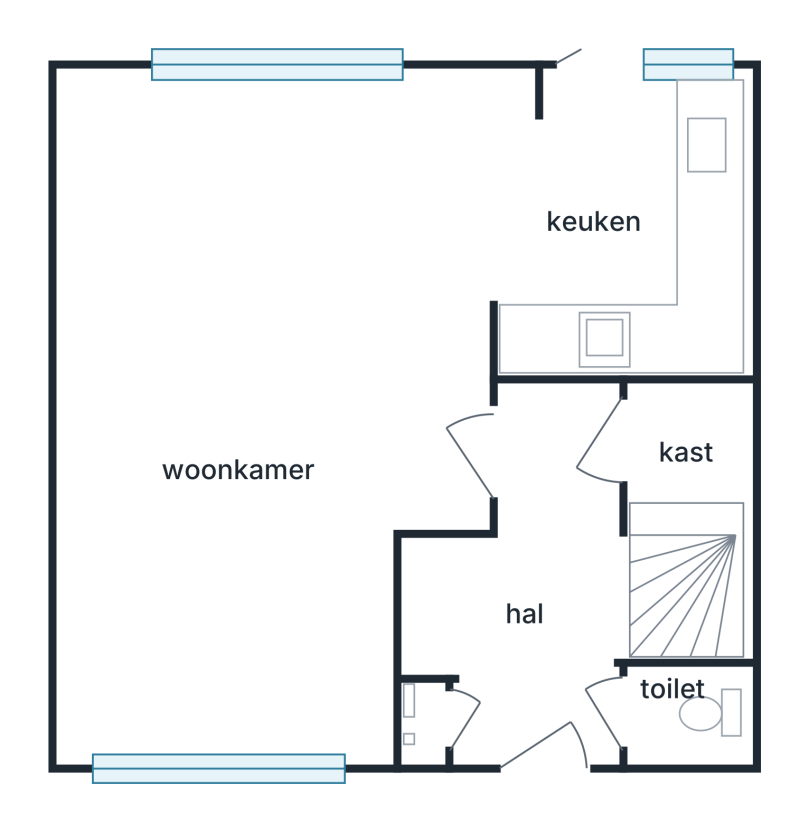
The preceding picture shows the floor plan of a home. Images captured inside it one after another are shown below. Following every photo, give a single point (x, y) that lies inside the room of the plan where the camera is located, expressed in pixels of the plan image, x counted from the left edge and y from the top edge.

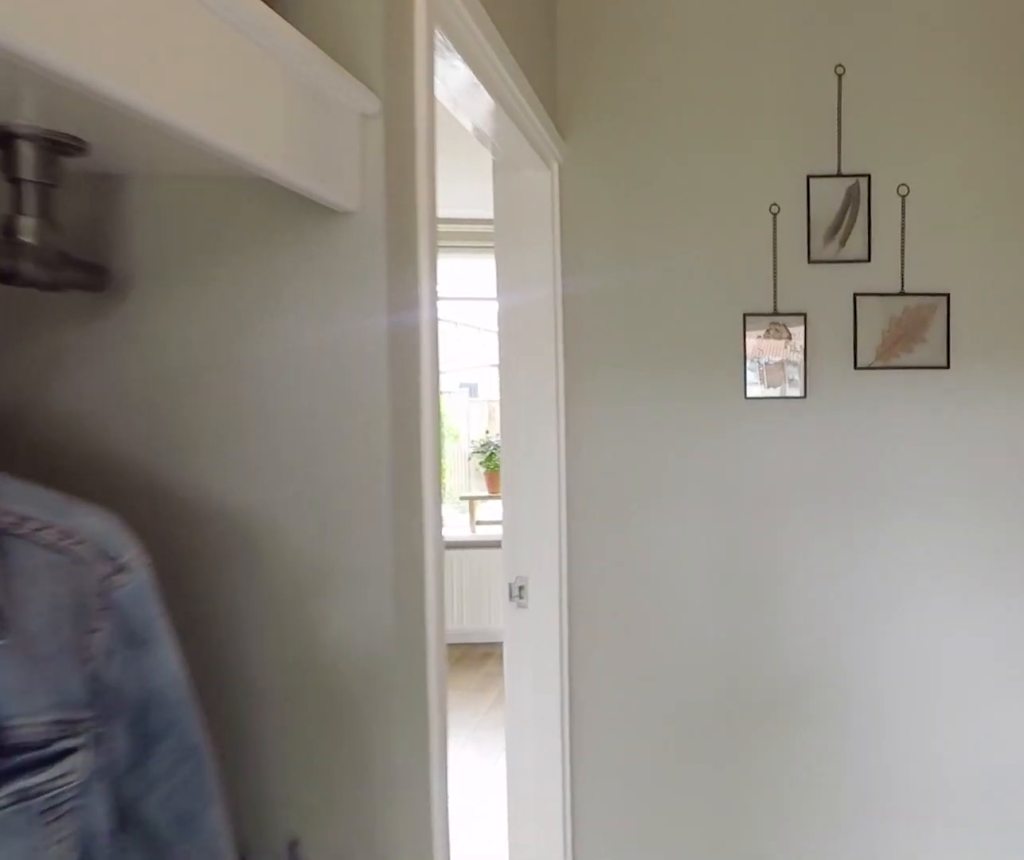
(532, 585)
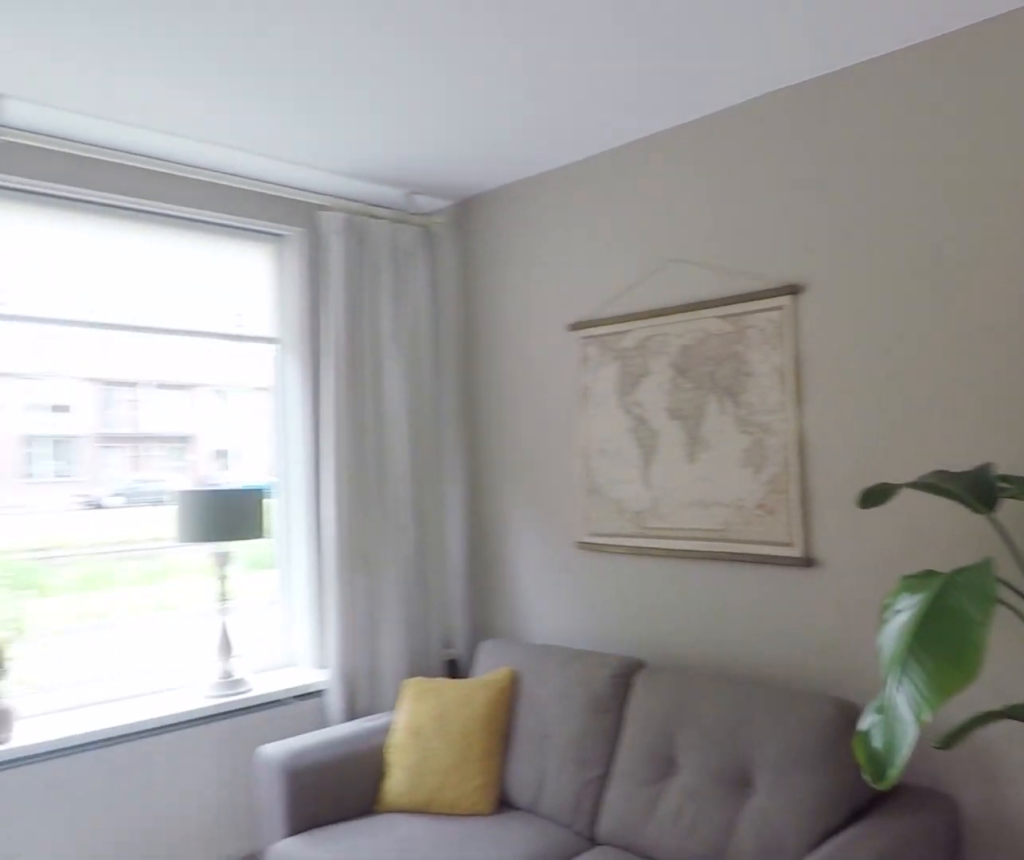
(187, 336)
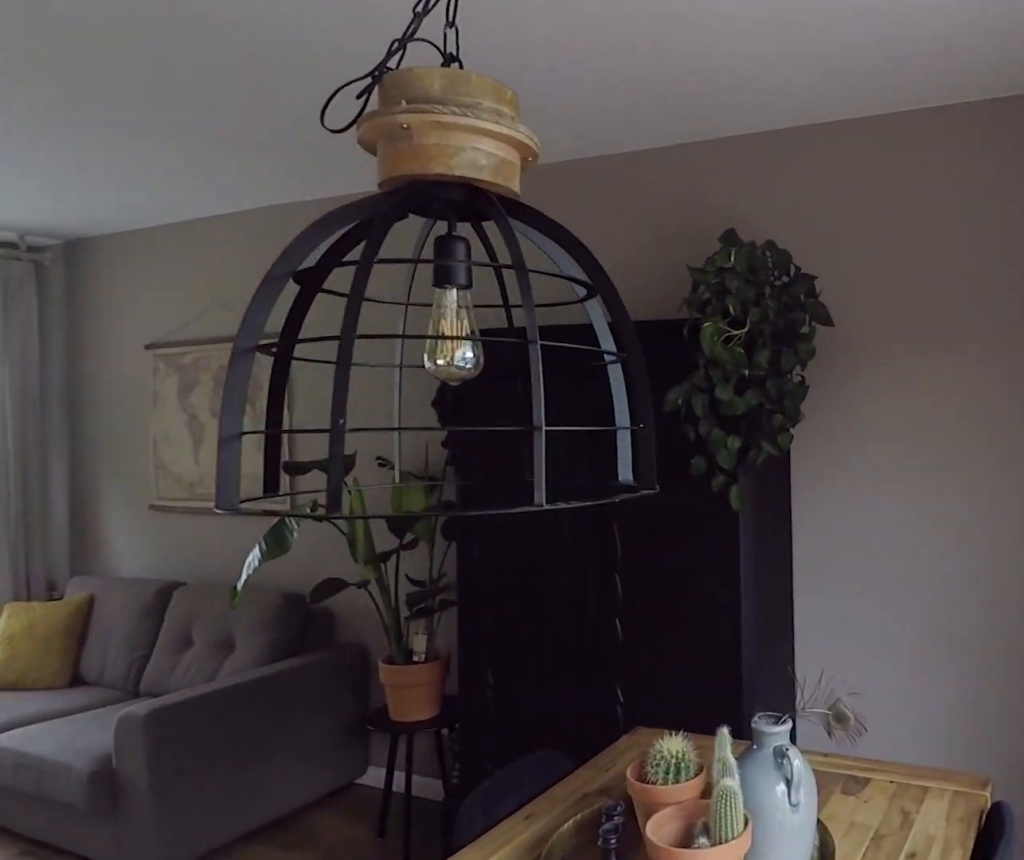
(187, 336)
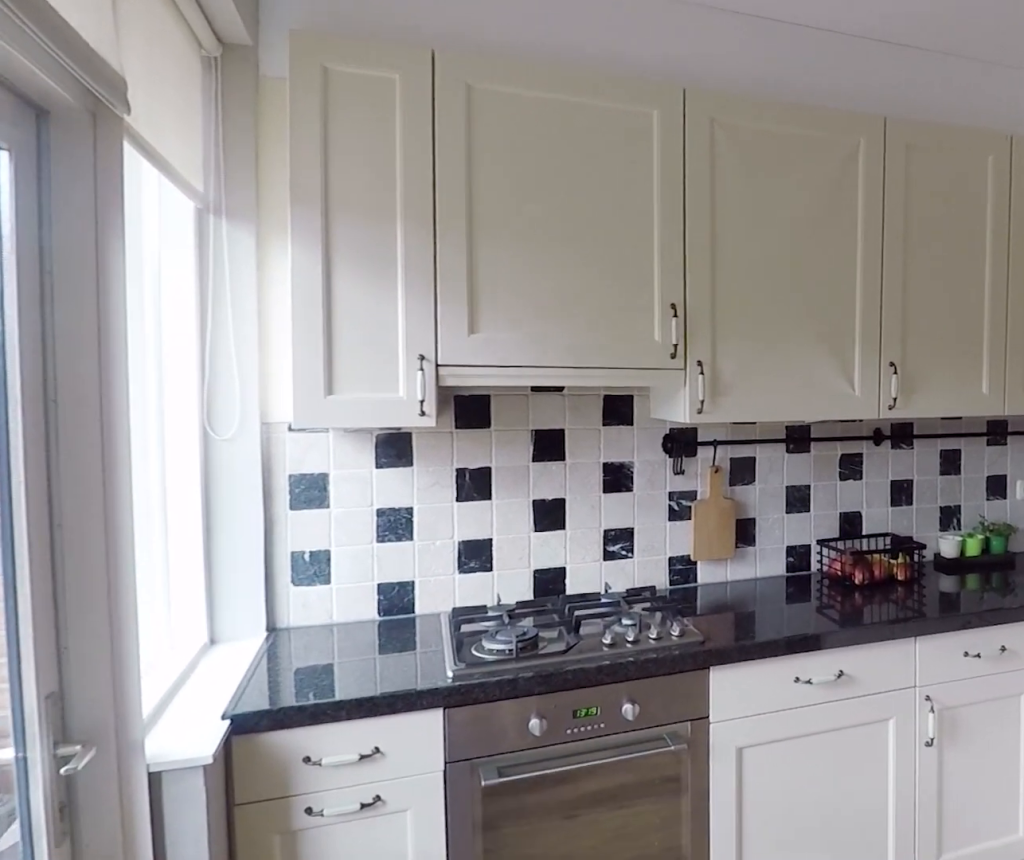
(615, 228)
